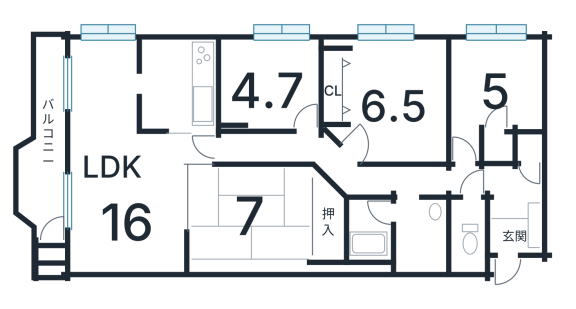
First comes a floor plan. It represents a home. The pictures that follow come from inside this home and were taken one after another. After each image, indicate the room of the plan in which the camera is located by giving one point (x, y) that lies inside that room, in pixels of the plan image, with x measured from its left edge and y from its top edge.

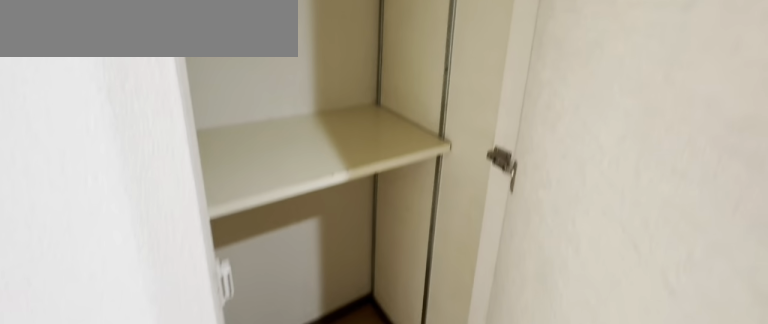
(515, 220)
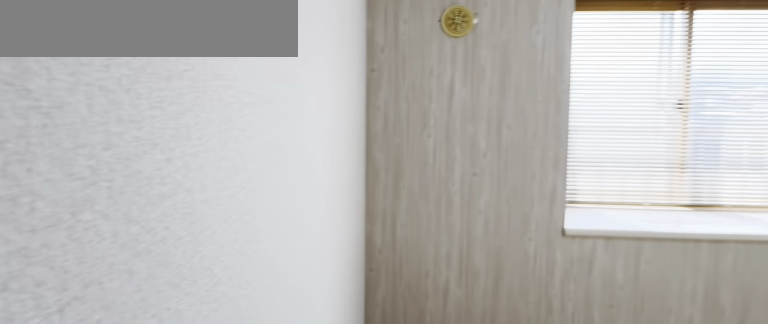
(268, 93)
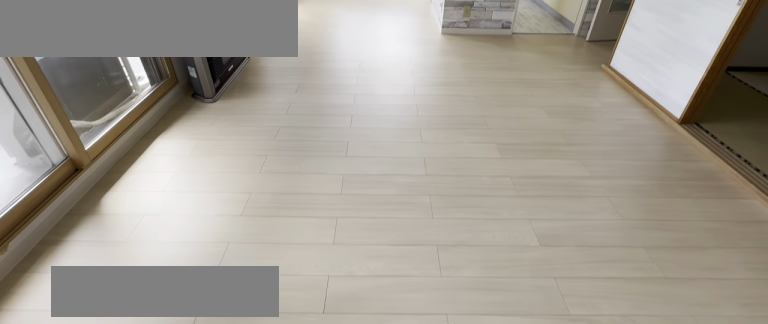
(128, 196)
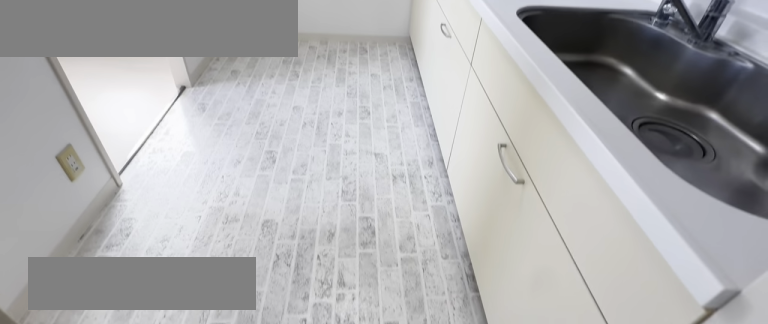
(180, 89)
